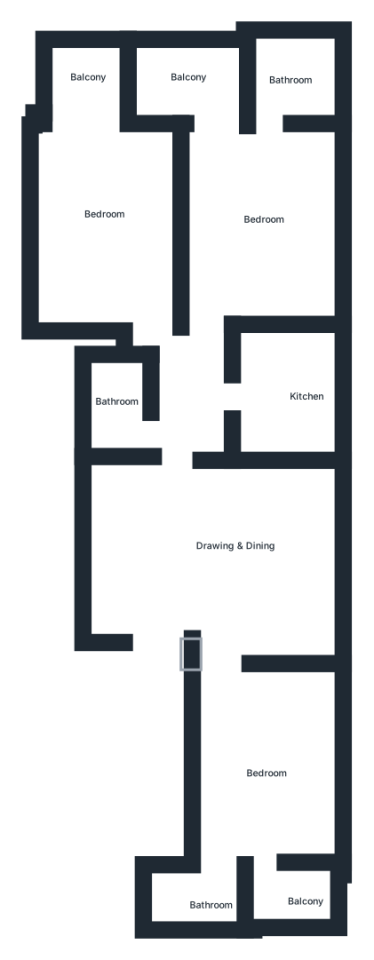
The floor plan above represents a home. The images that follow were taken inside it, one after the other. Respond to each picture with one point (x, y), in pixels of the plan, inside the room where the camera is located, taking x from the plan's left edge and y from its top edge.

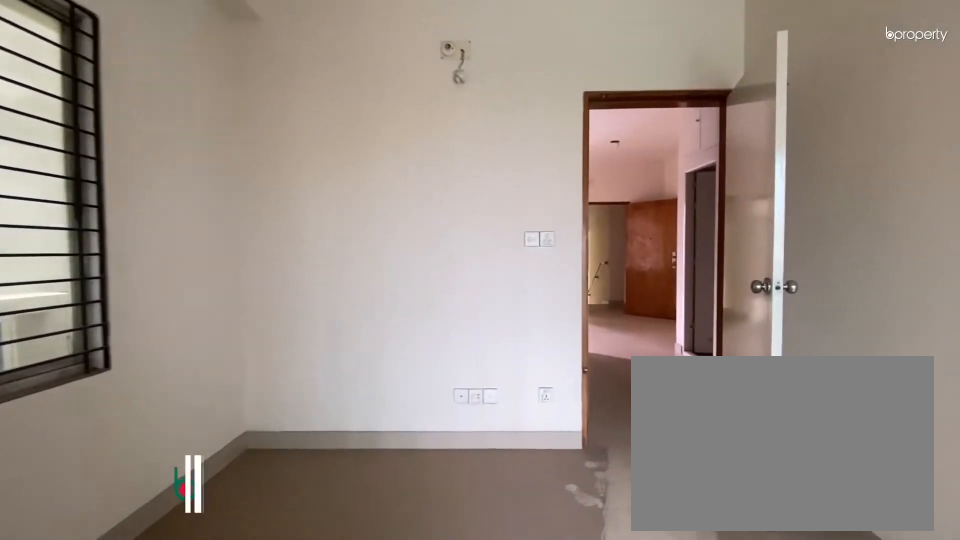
(264, 216)
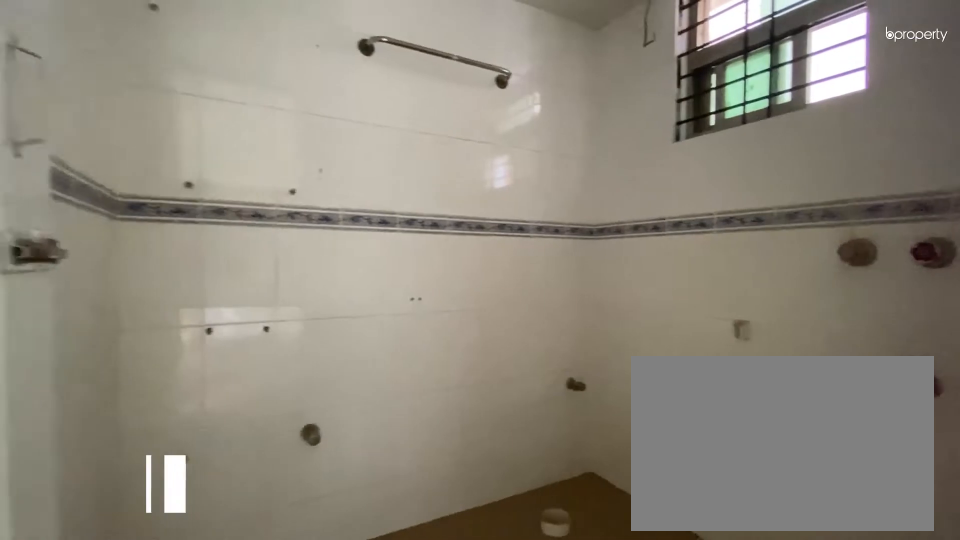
(288, 80)
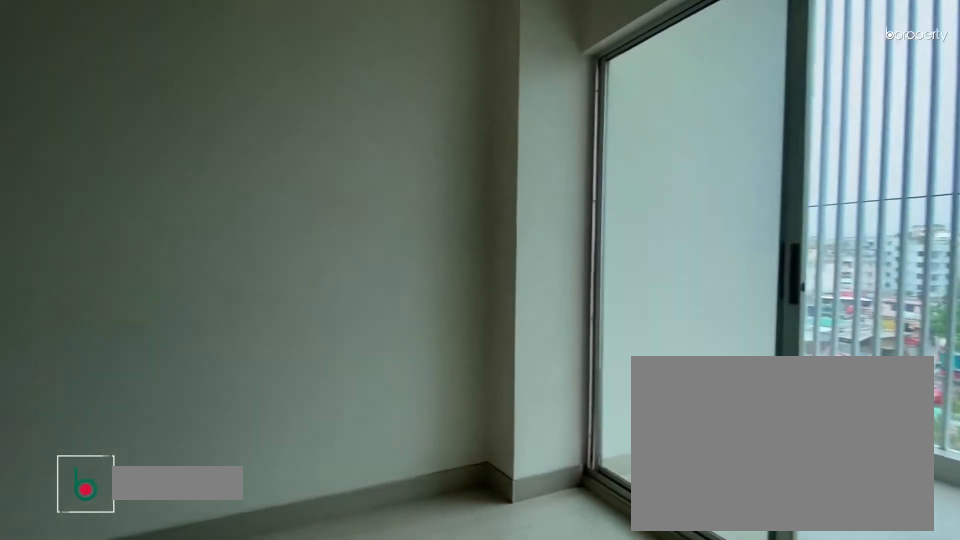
(103, 218)
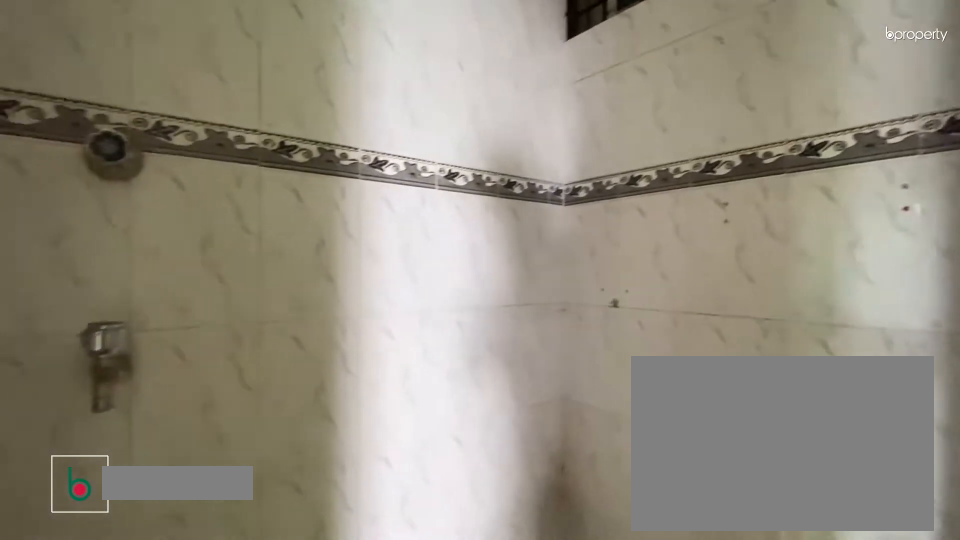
(116, 387)
